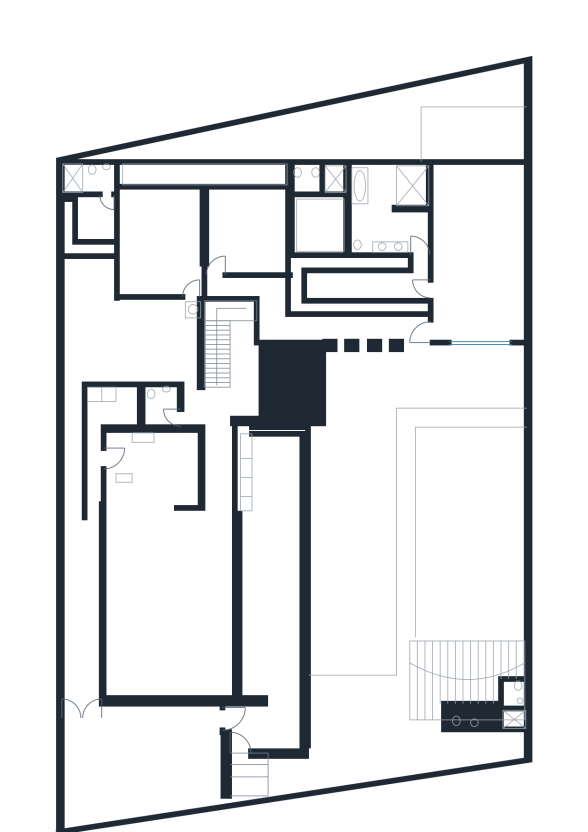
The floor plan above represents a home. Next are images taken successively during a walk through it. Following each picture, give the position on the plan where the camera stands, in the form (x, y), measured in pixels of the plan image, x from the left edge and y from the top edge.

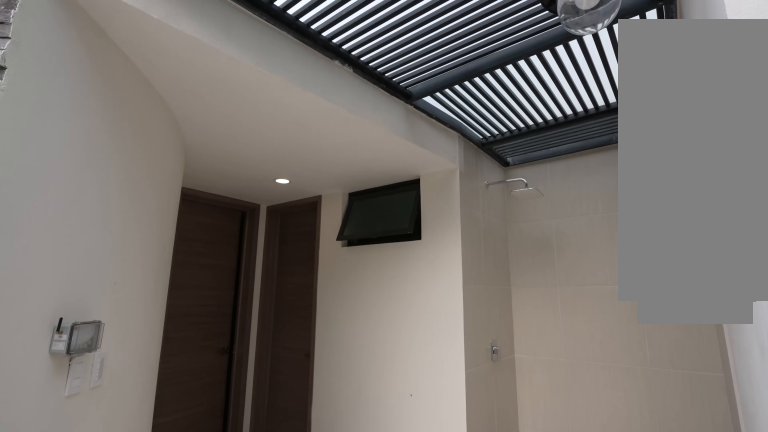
(398, 651)
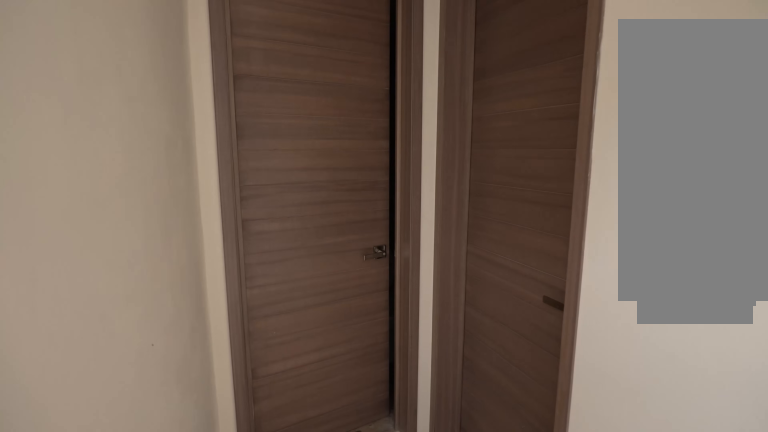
(408, 663)
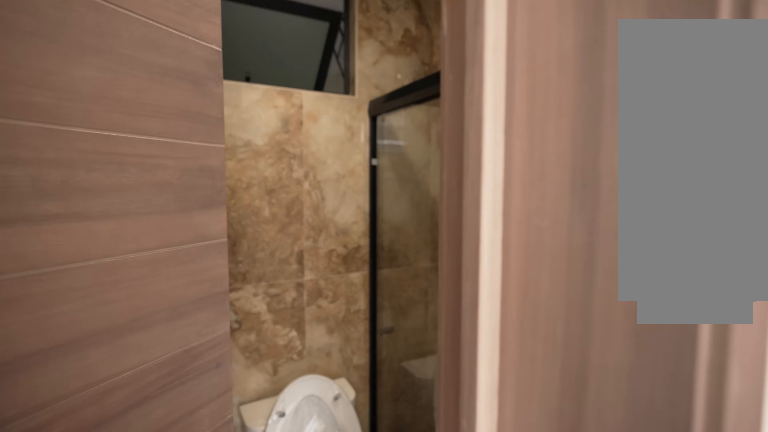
(438, 701)
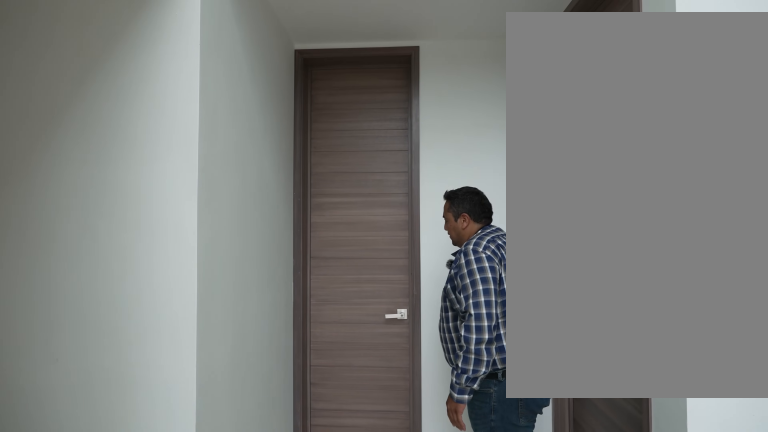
(191, 389)
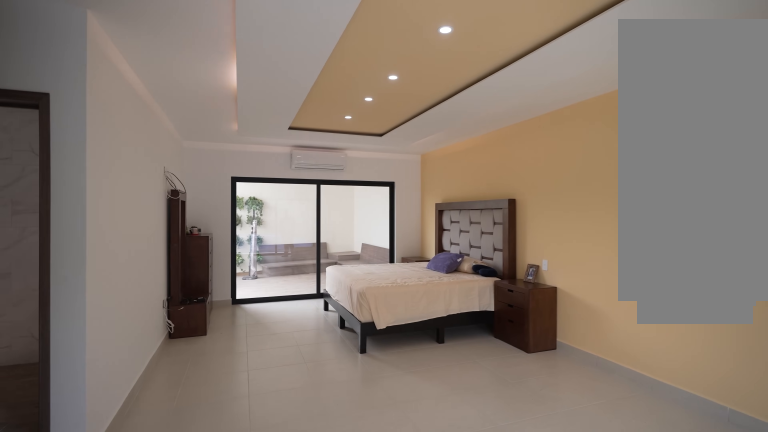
(467, 337)
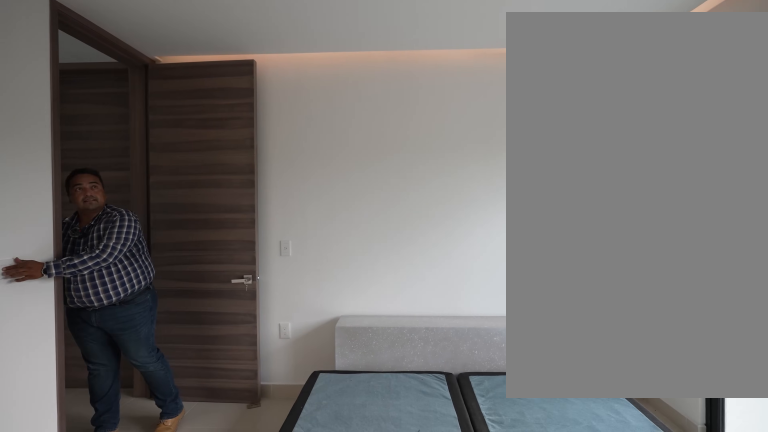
(226, 251)
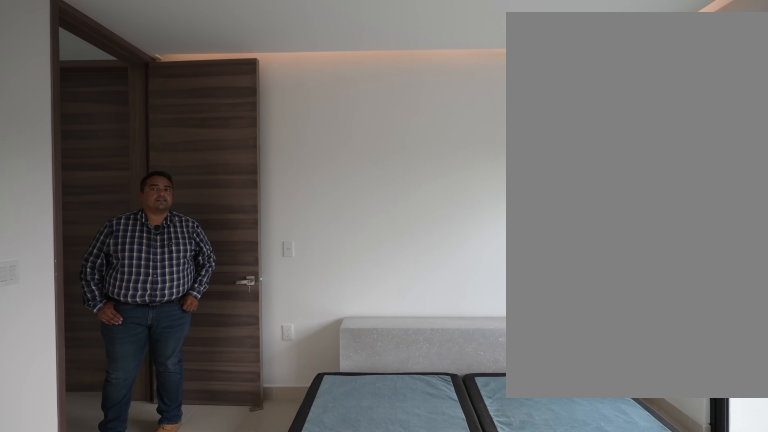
(256, 250)
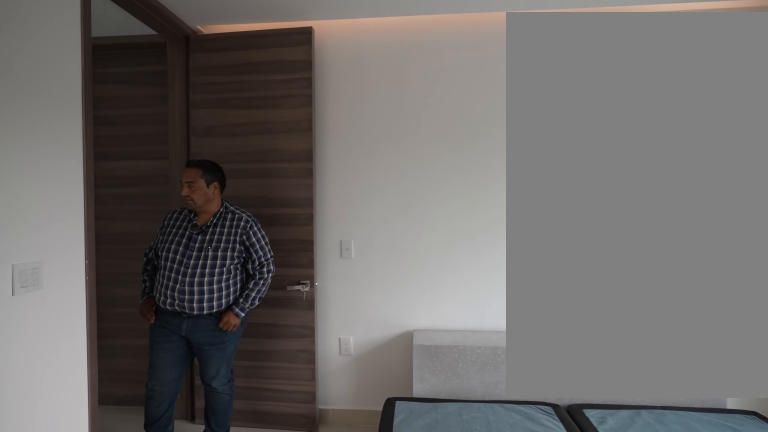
(258, 248)
